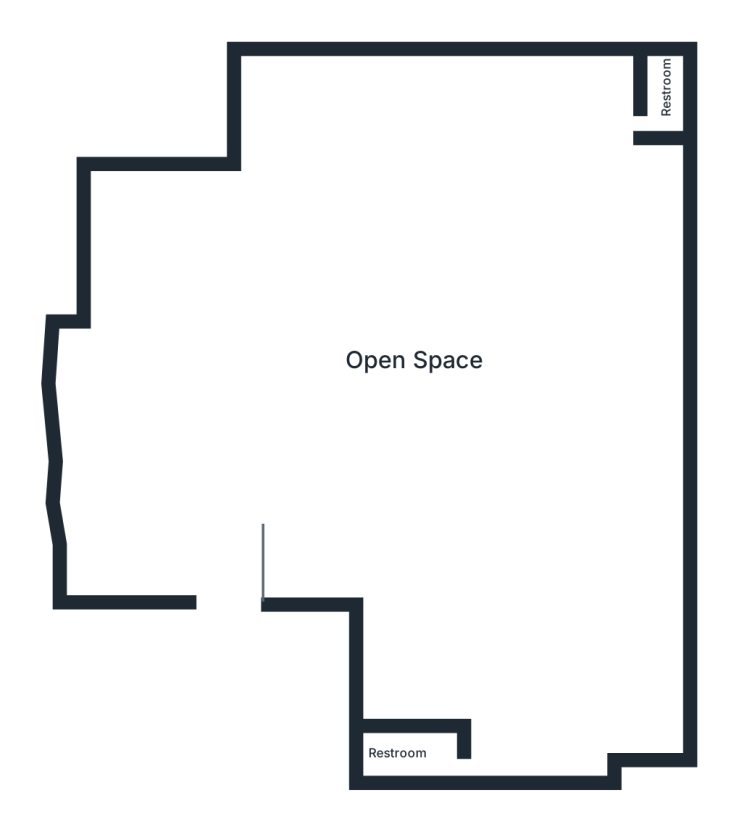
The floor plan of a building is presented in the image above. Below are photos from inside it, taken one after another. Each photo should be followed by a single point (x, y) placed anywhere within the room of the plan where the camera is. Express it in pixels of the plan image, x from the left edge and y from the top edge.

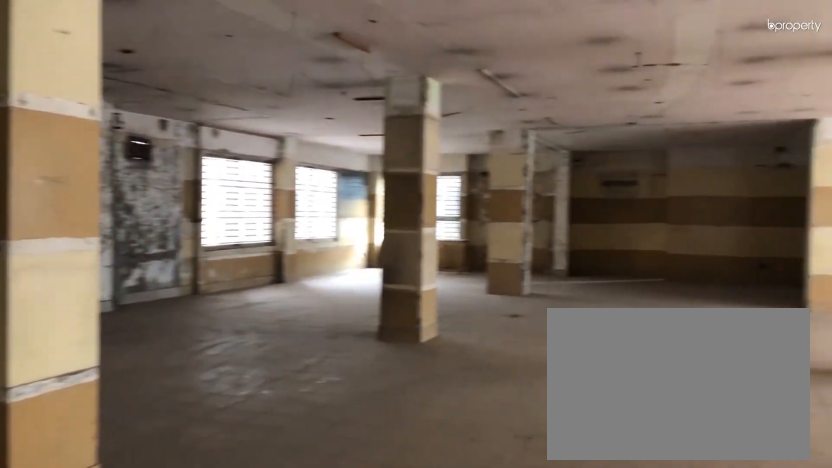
(537, 236)
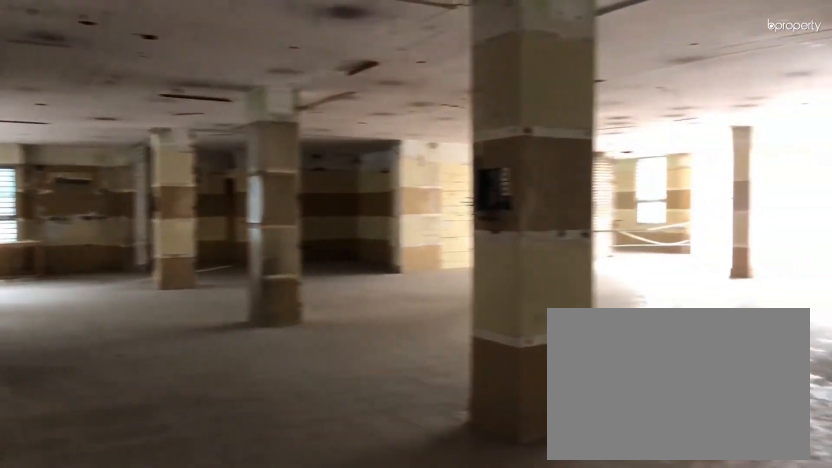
(509, 413)
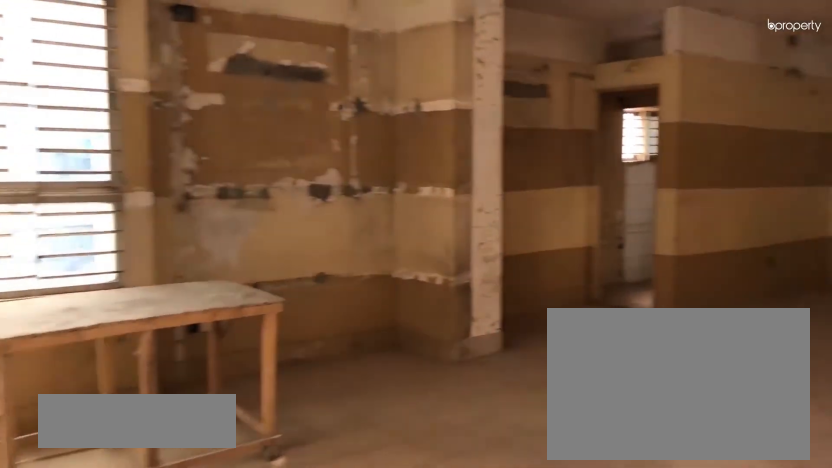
(515, 654)
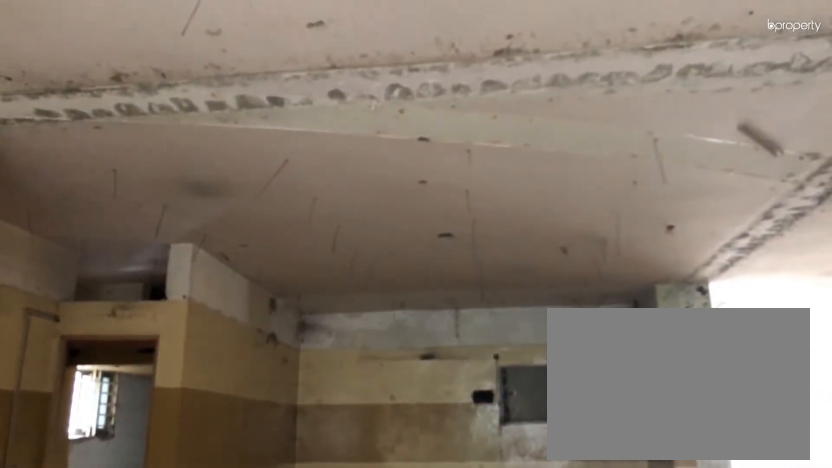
(515, 654)
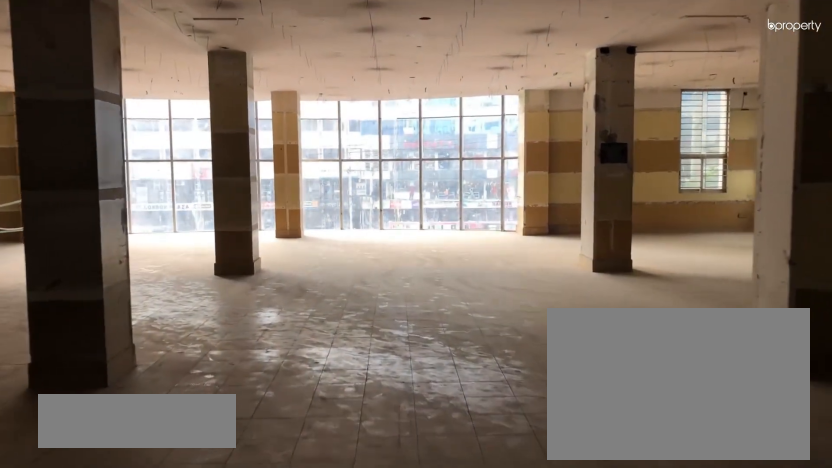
(425, 381)
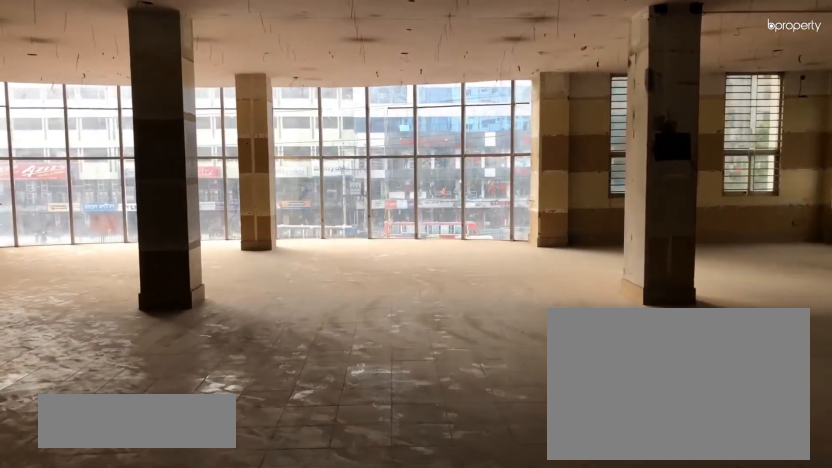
(425, 381)
